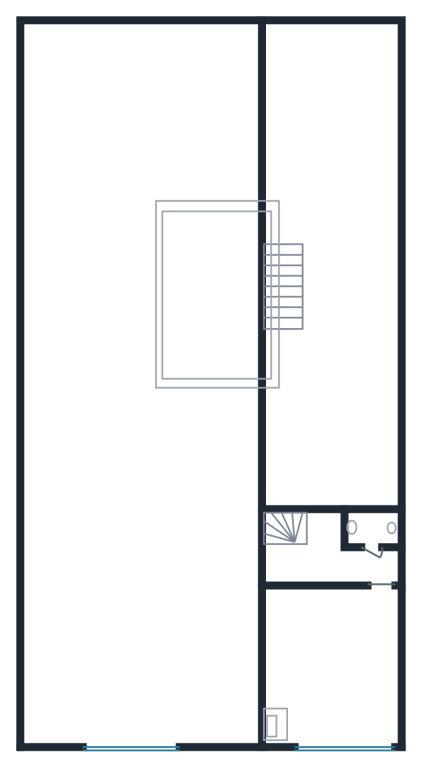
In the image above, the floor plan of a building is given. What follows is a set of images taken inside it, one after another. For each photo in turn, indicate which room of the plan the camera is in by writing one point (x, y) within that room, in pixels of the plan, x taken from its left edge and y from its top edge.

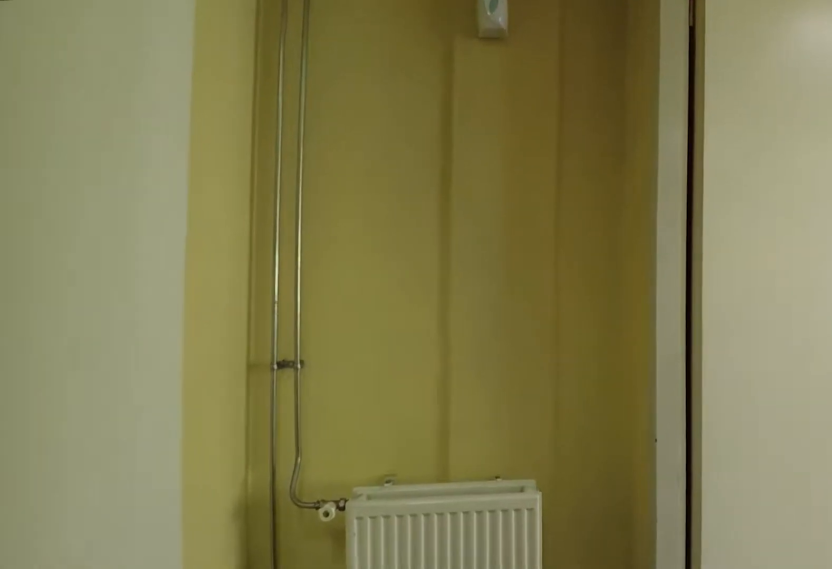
(326, 556)
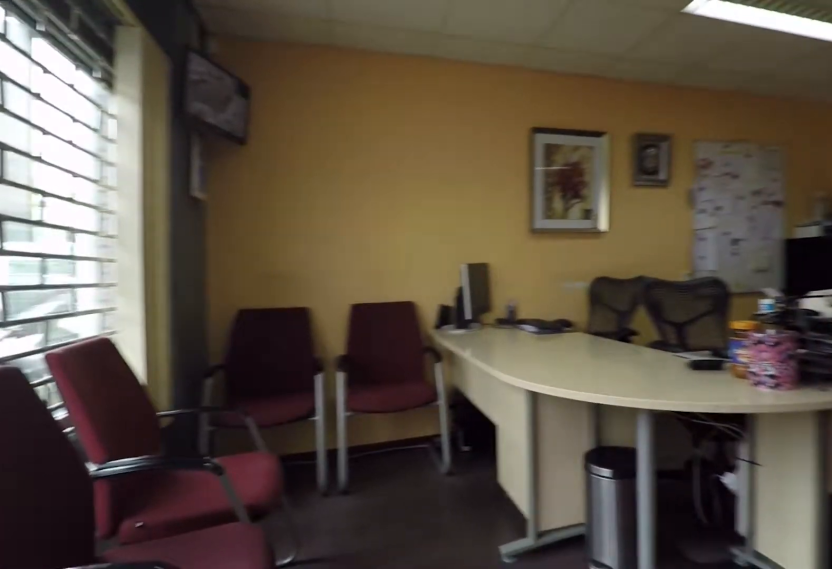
(332, 663)
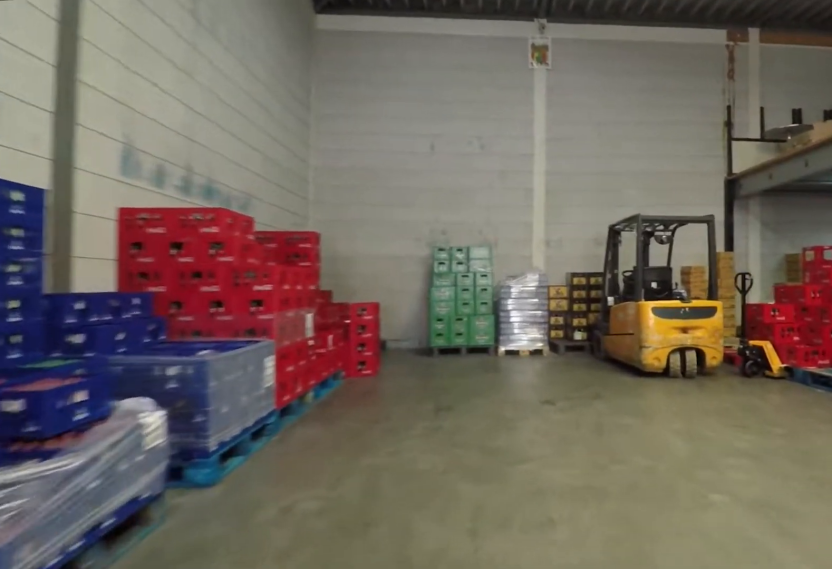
(31, 483)
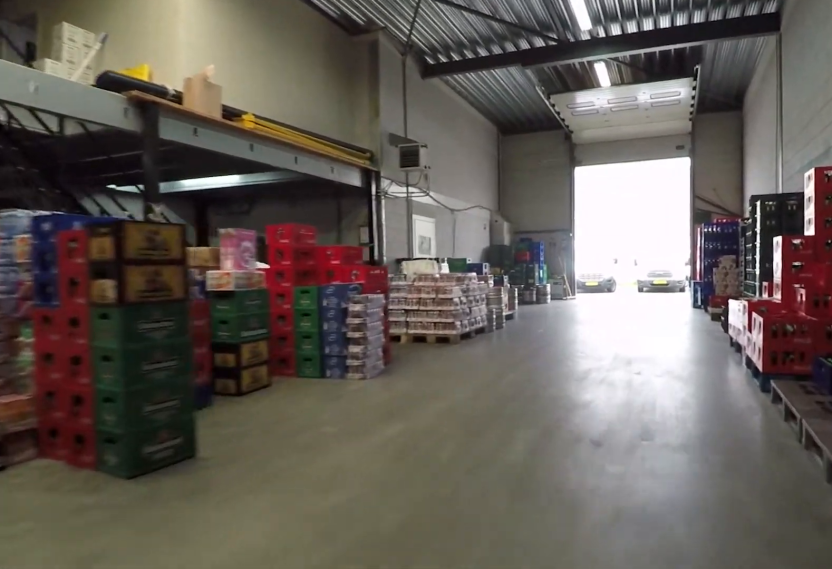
(34, 652)
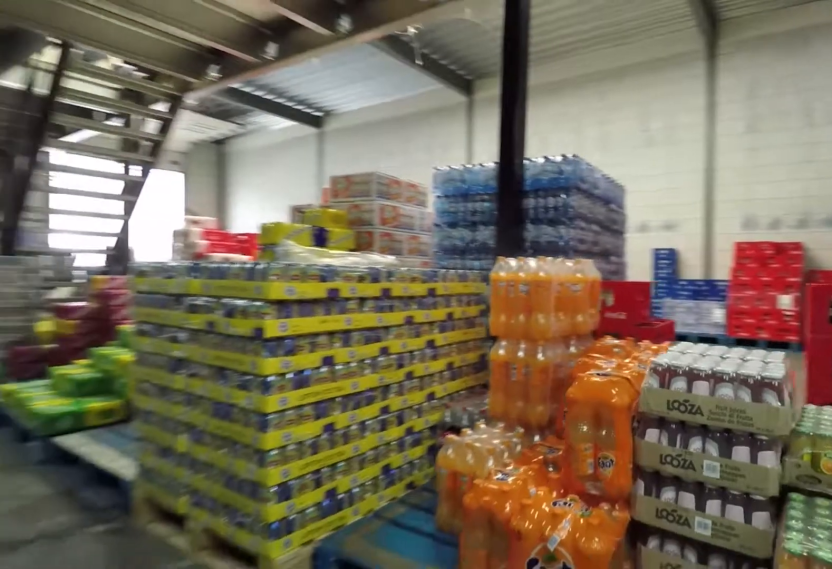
(332, 264)
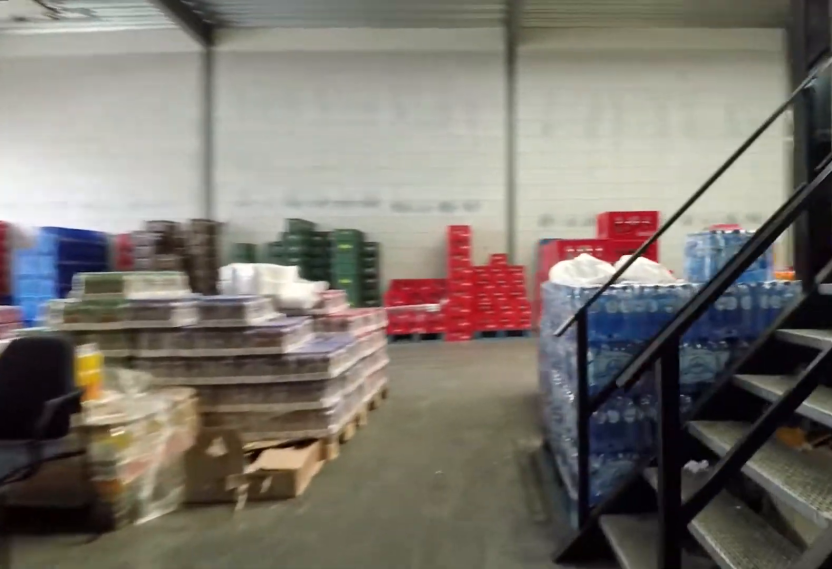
(332, 264)
